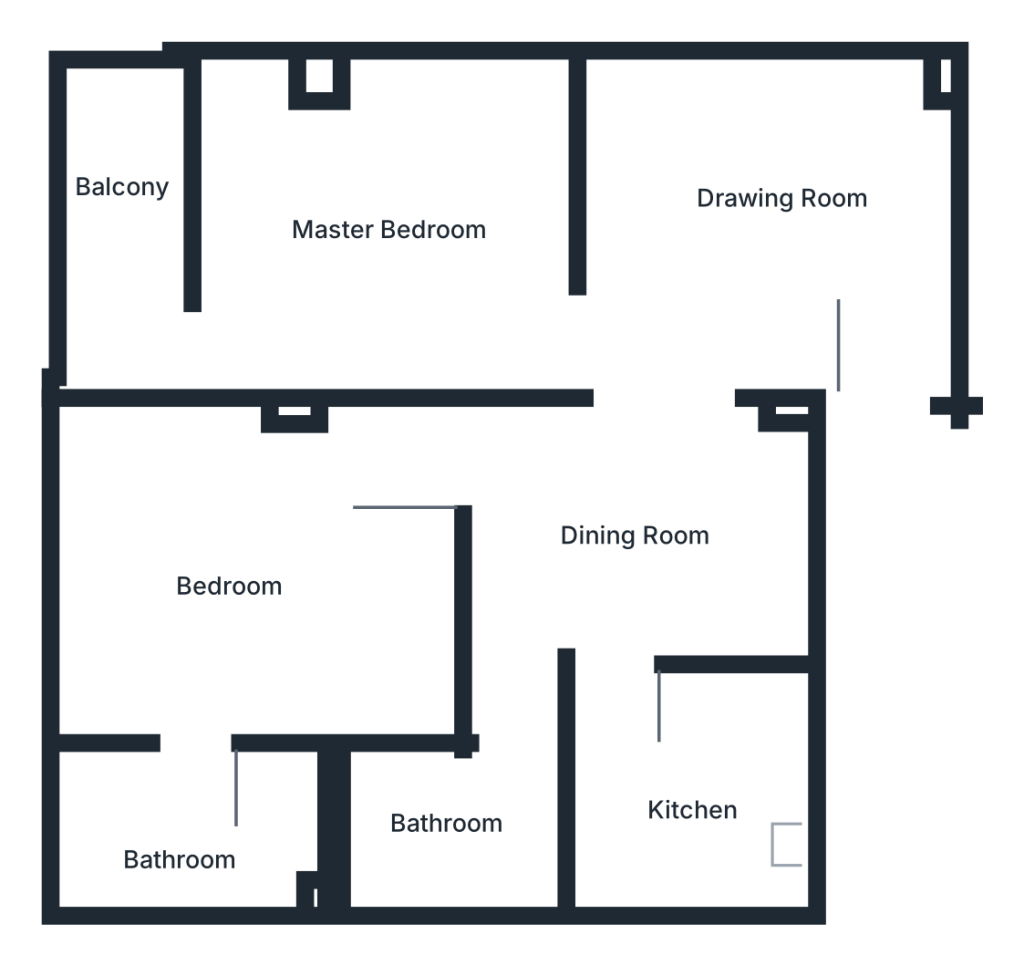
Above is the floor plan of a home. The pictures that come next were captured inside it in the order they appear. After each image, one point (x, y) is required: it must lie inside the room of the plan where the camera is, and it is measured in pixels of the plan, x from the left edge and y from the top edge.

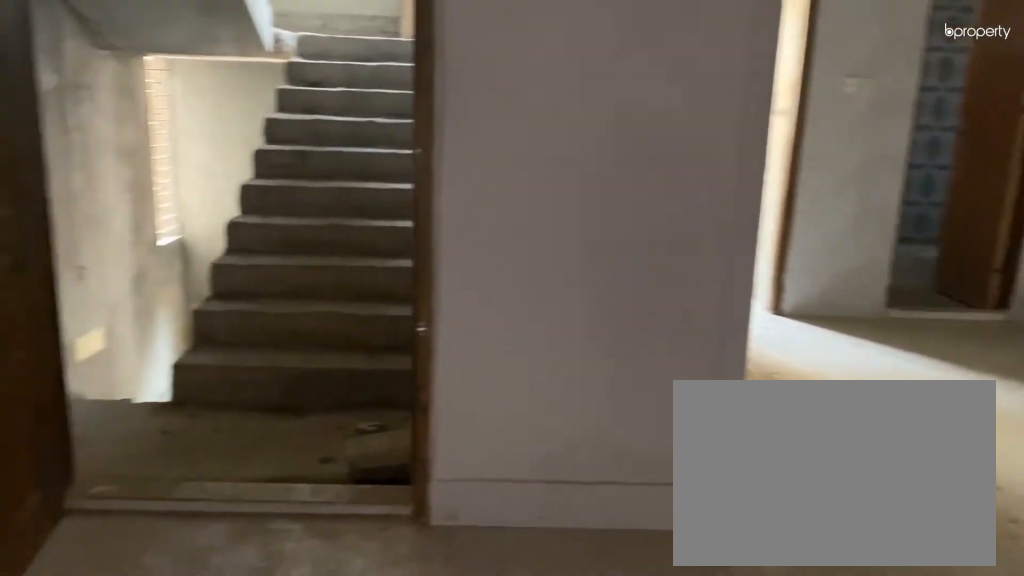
(751, 221)
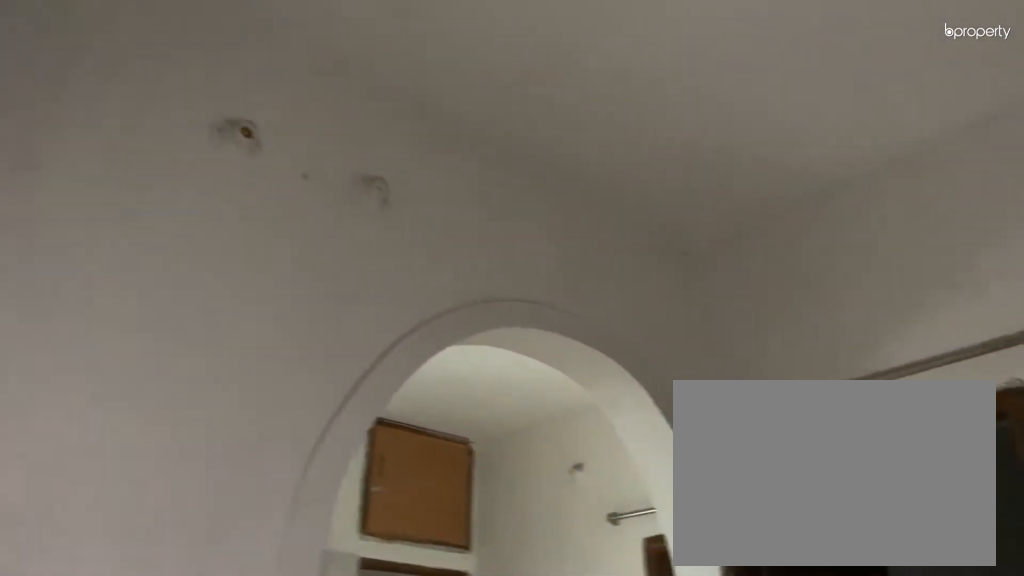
(751, 221)
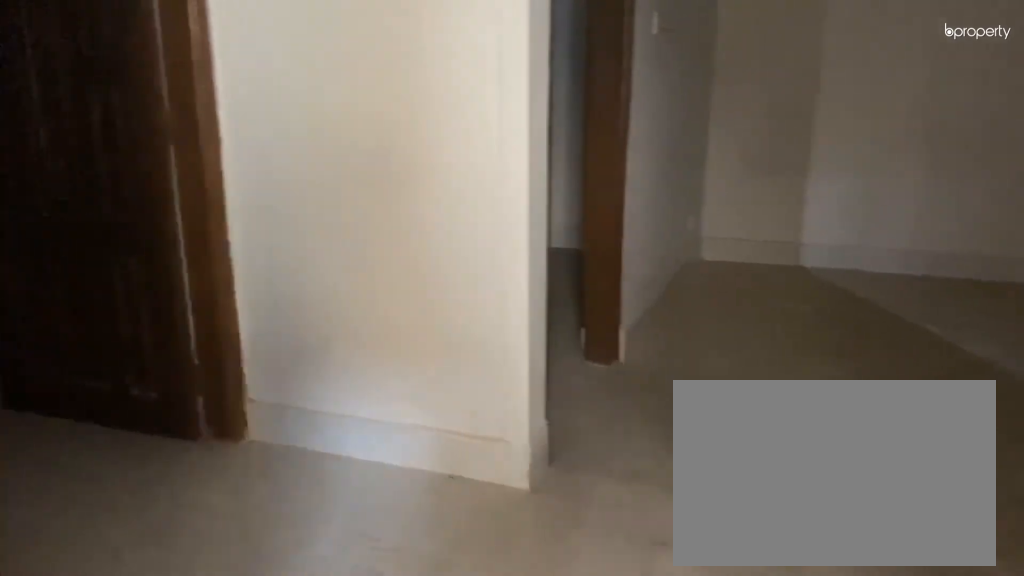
(622, 523)
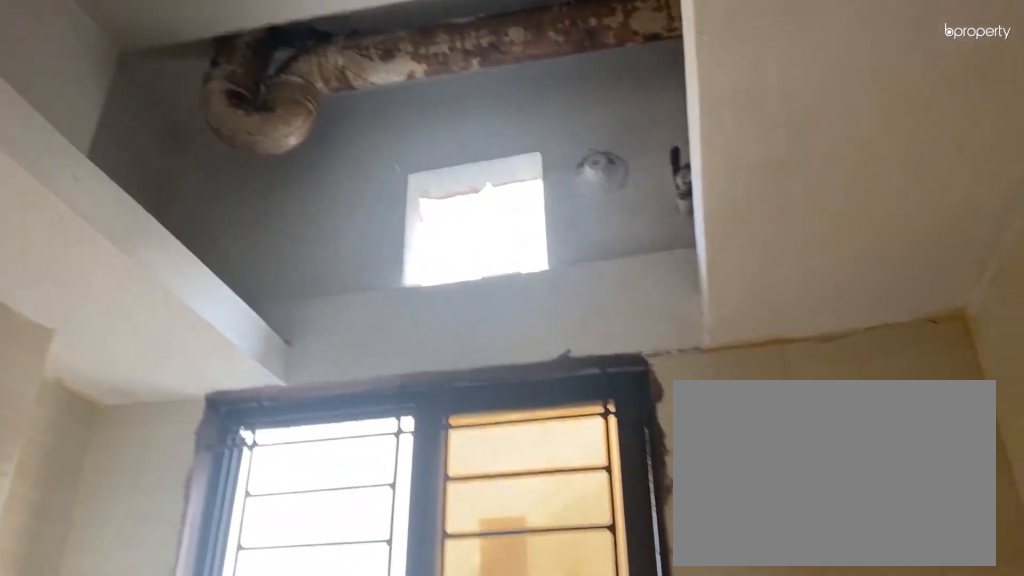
(694, 774)
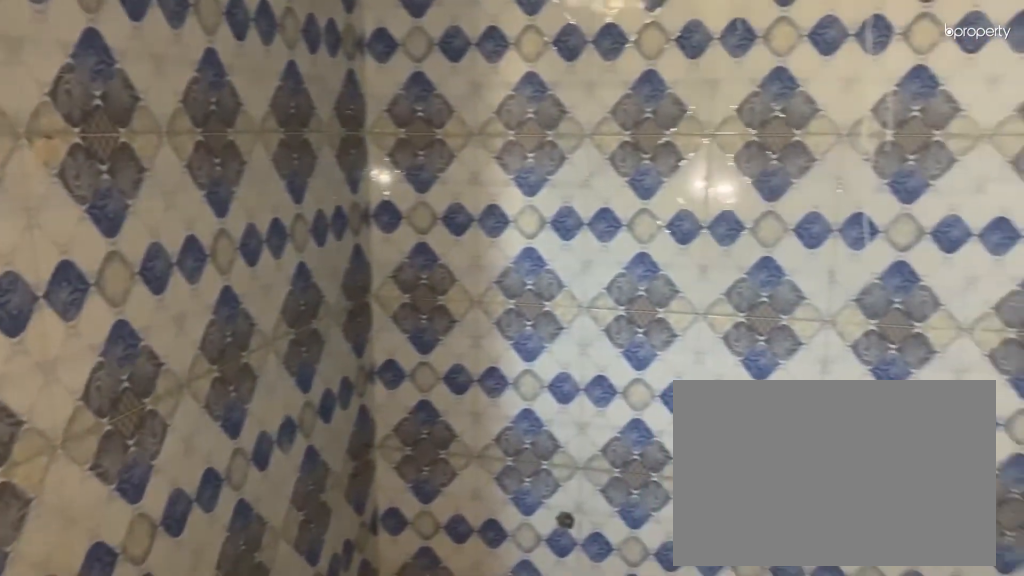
(475, 810)
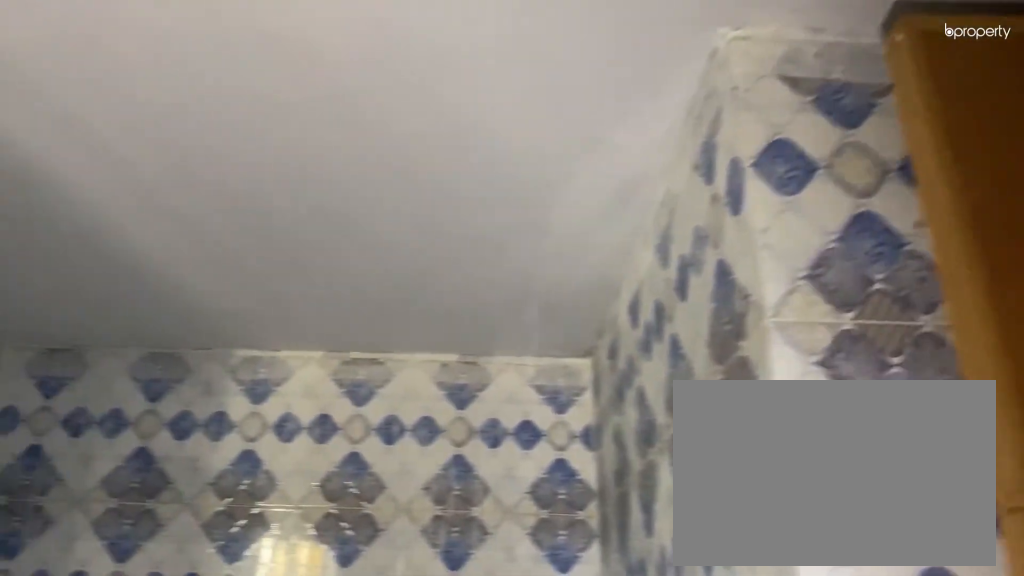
(442, 827)
